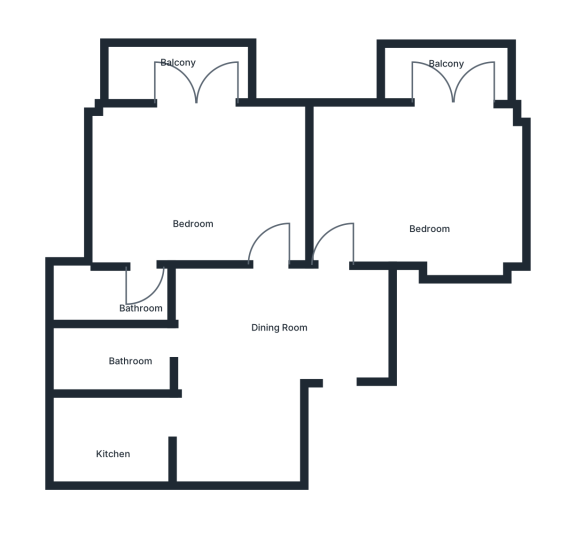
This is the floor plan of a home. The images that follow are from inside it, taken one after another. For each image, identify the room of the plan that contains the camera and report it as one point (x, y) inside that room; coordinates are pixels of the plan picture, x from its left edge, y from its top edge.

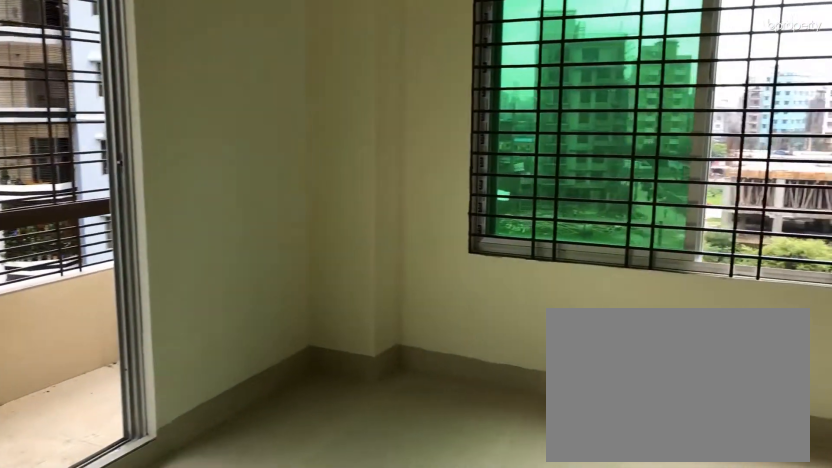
(426, 185)
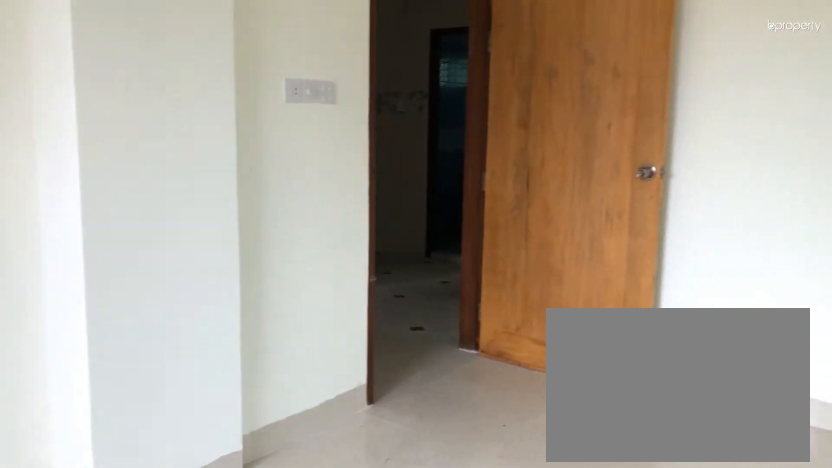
(426, 185)
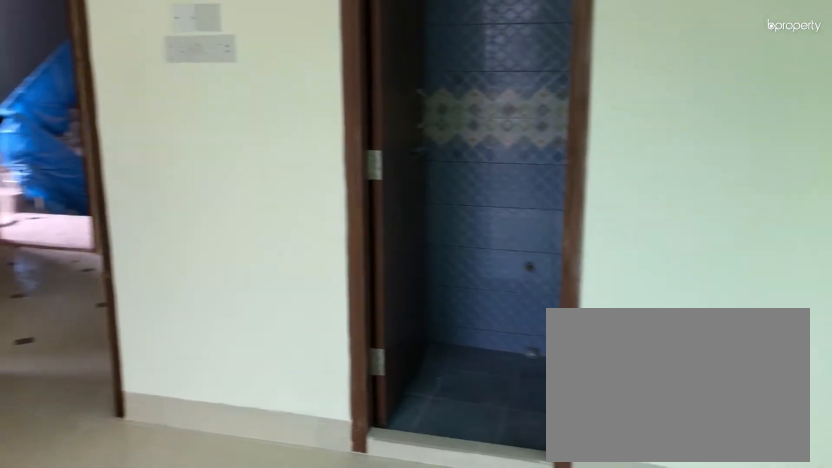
(196, 182)
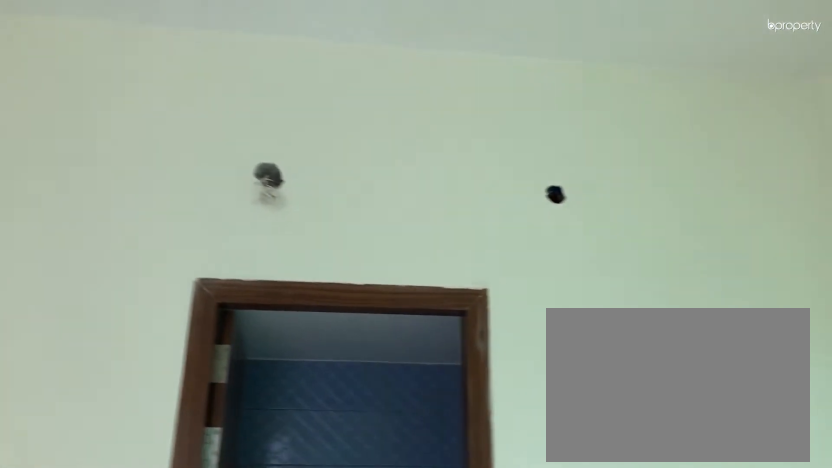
(196, 182)
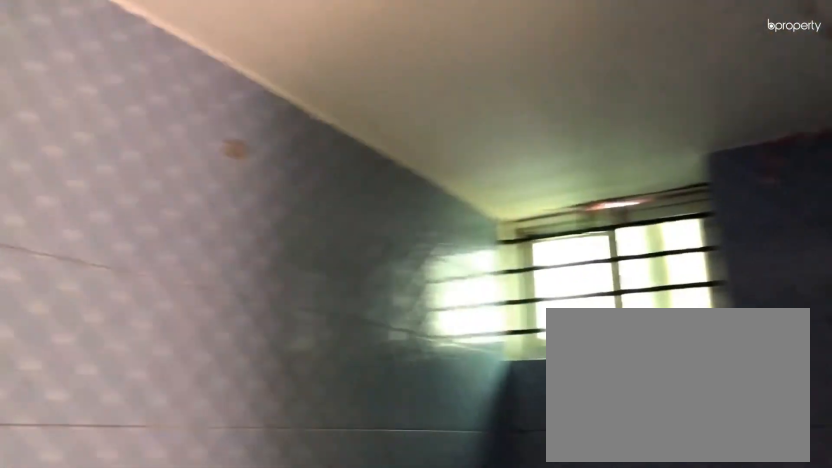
(115, 300)
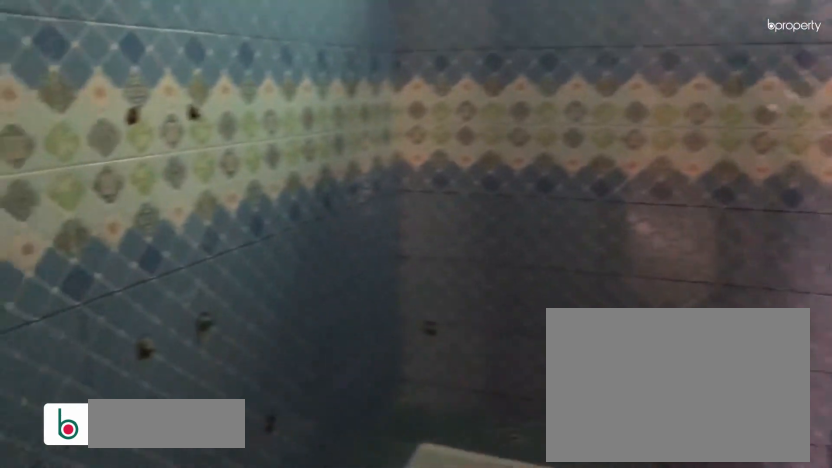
(125, 354)
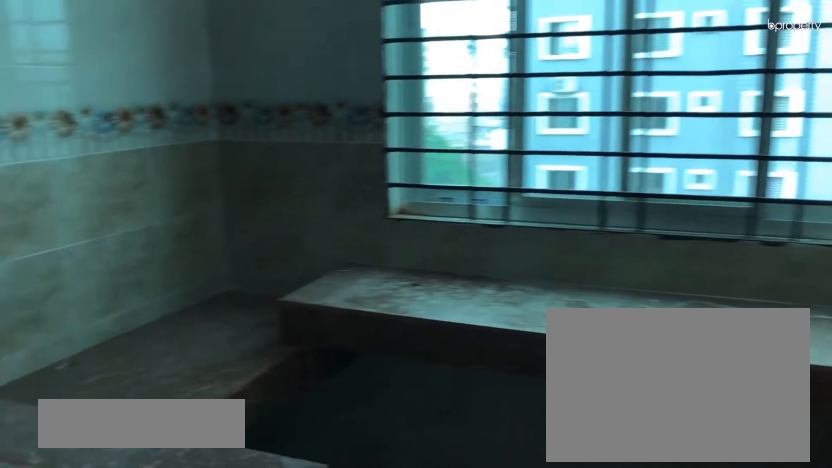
(101, 432)
